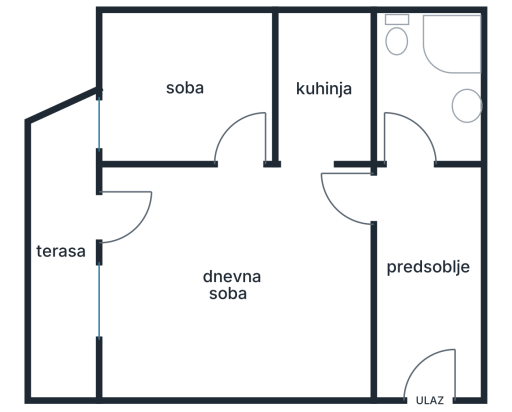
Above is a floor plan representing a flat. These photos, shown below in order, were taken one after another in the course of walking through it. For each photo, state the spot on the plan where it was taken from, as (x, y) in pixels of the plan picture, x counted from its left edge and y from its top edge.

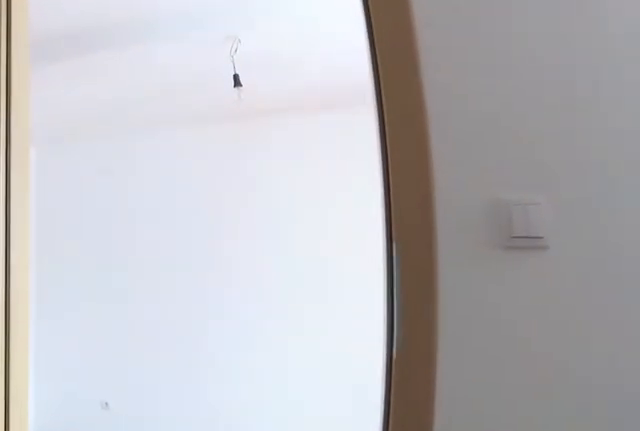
(223, 95)
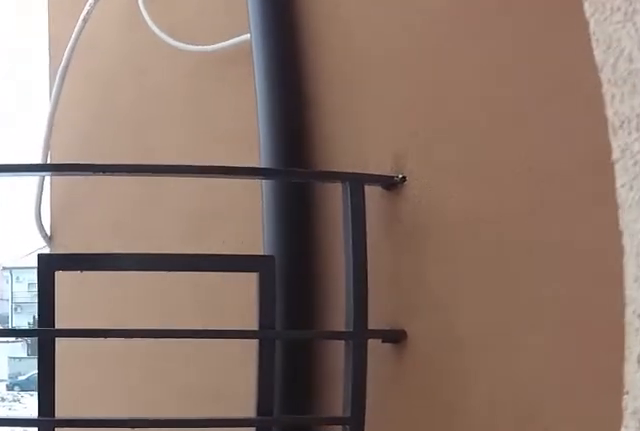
(118, 210)
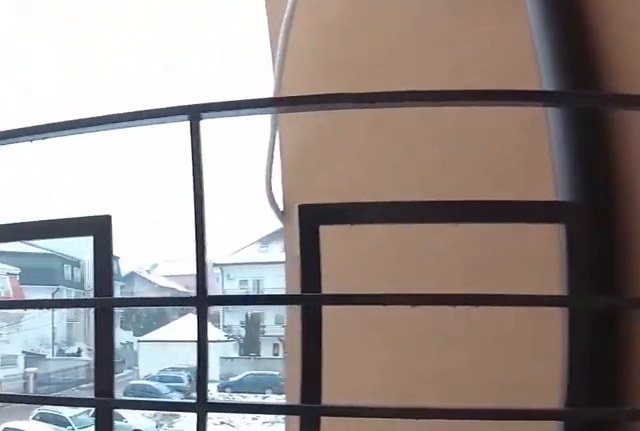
(105, 213)
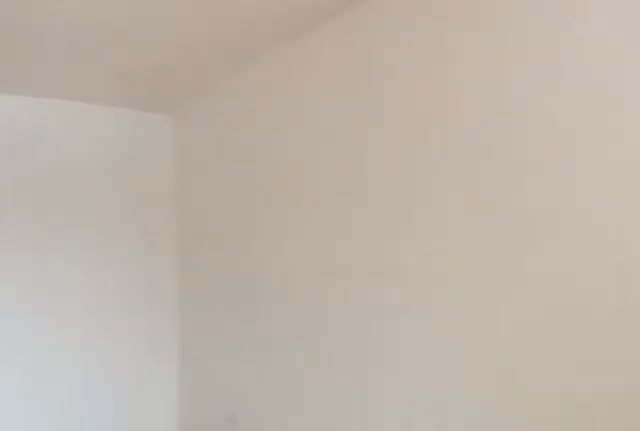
(103, 203)
